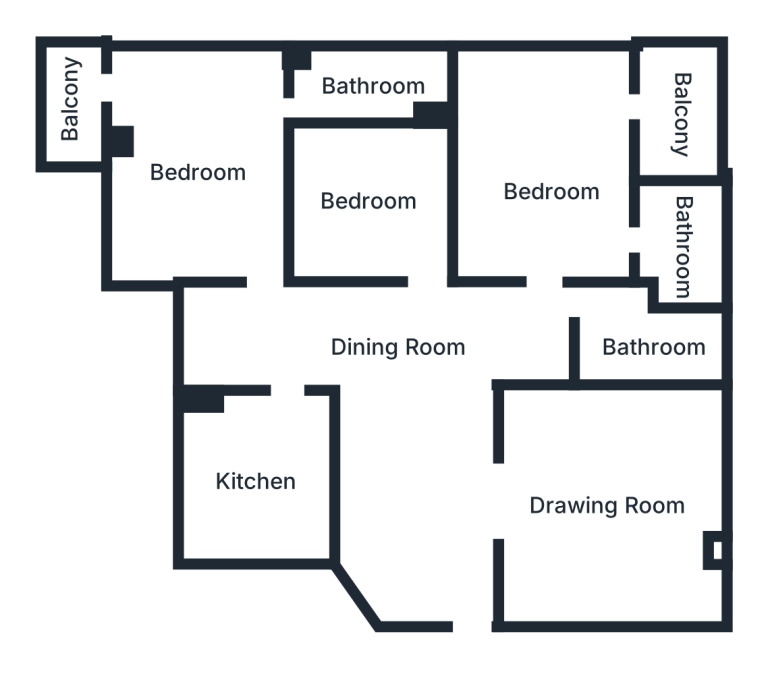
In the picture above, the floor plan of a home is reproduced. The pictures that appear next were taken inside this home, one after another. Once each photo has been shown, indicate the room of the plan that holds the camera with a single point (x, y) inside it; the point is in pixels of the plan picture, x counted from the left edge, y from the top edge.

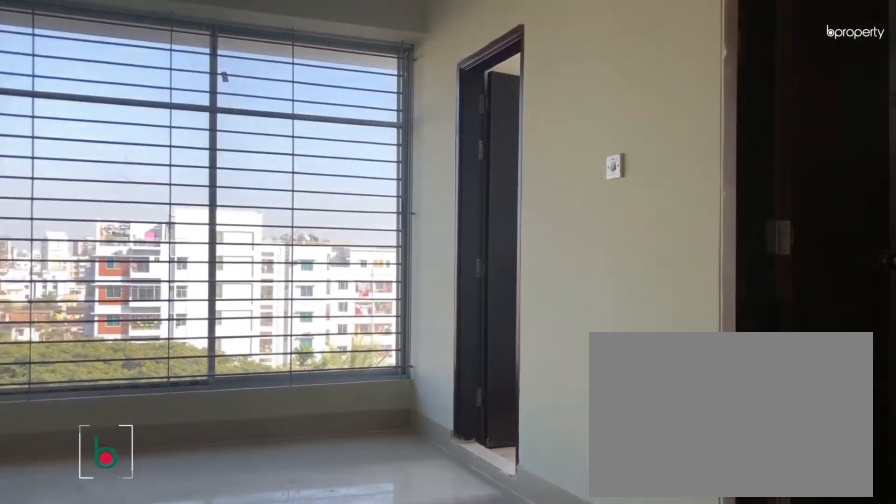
(553, 192)
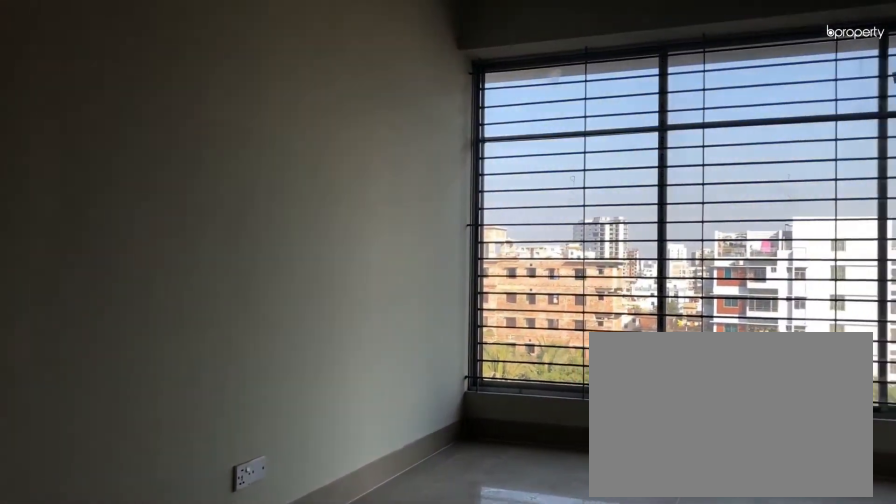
(553, 191)
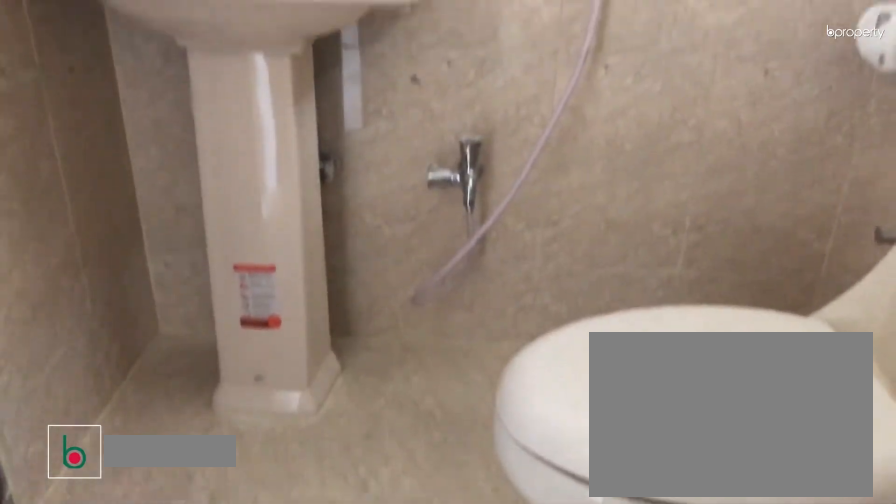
(686, 242)
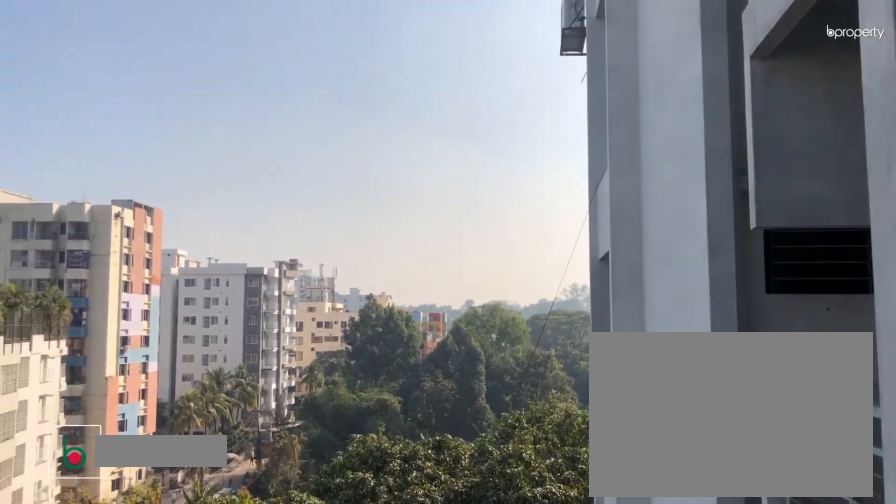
(682, 115)
